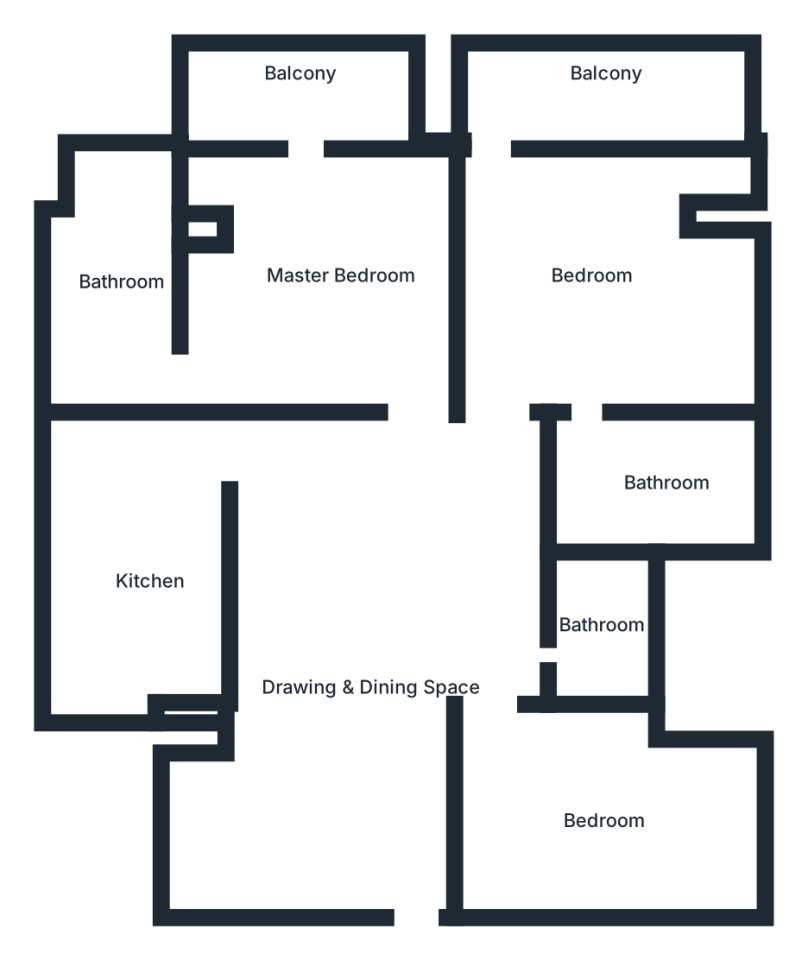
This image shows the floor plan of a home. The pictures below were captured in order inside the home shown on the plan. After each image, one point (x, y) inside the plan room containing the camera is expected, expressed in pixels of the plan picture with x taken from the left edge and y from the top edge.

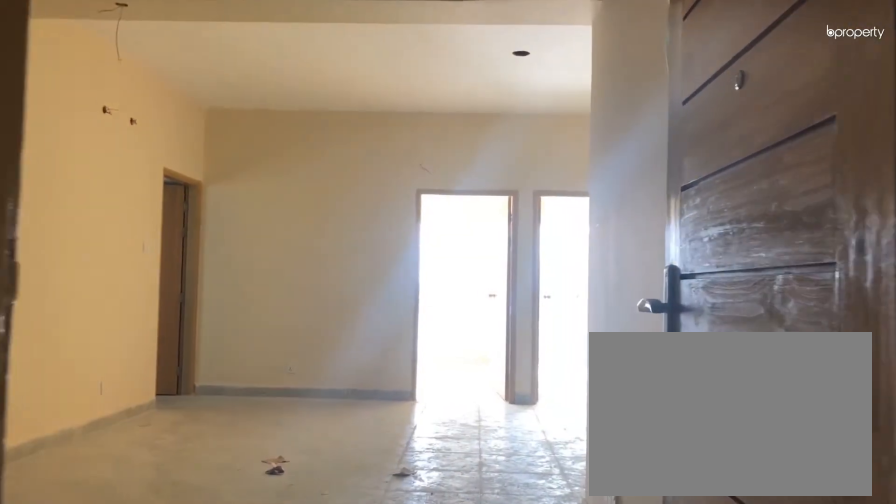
(403, 850)
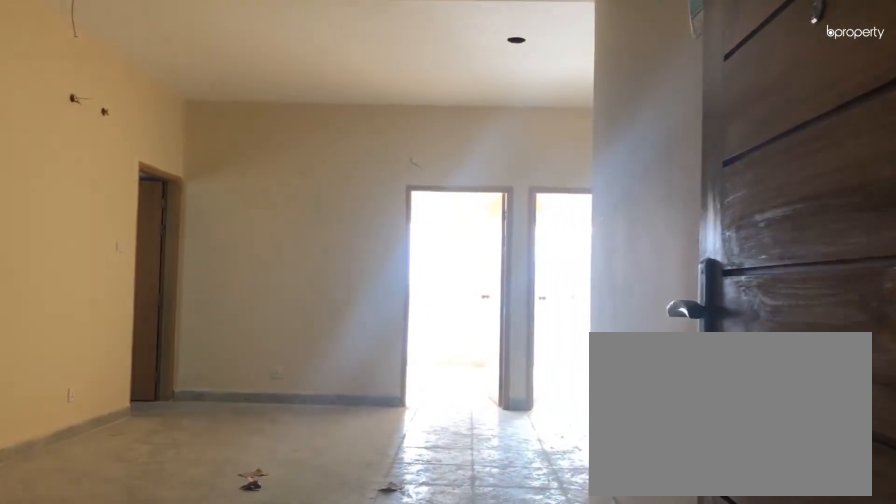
(403, 850)
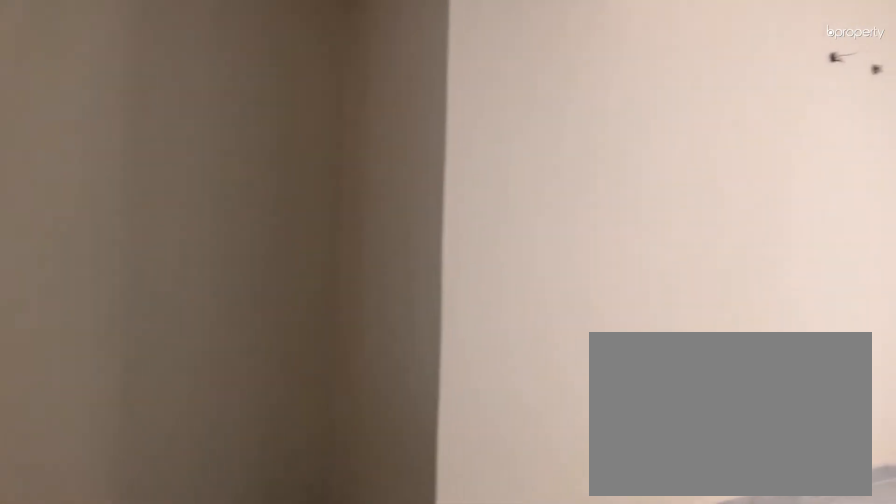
(389, 647)
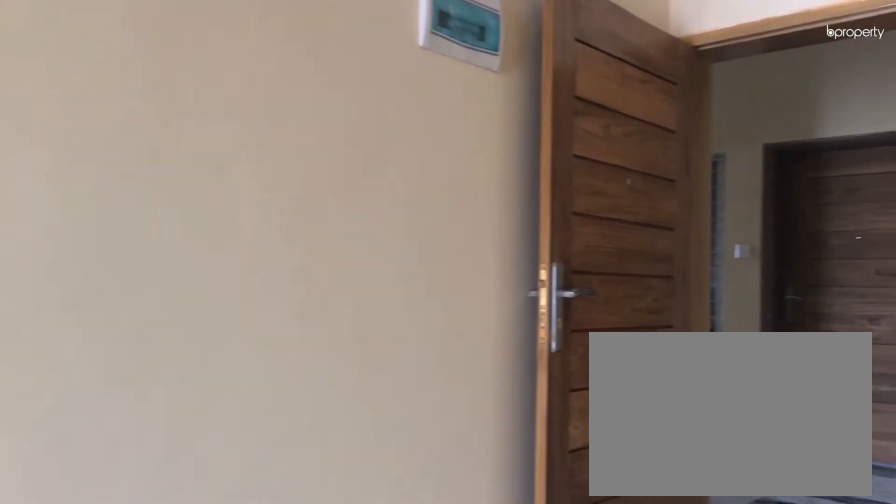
(389, 647)
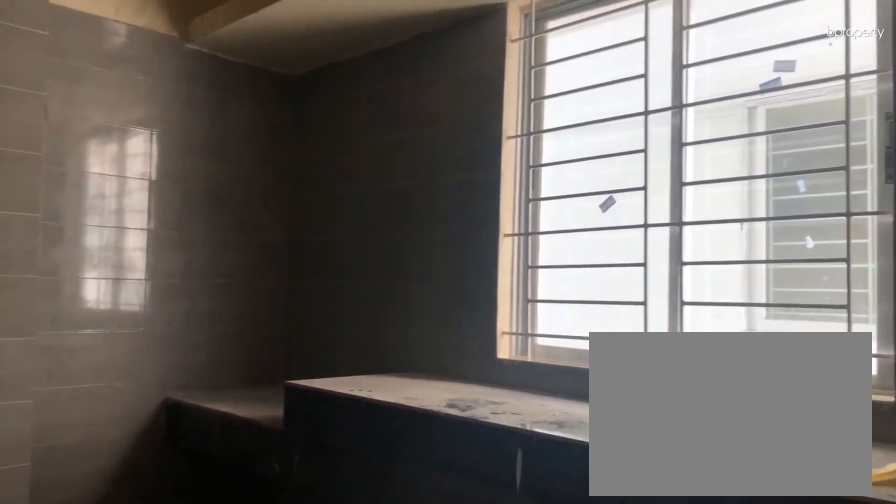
(141, 587)
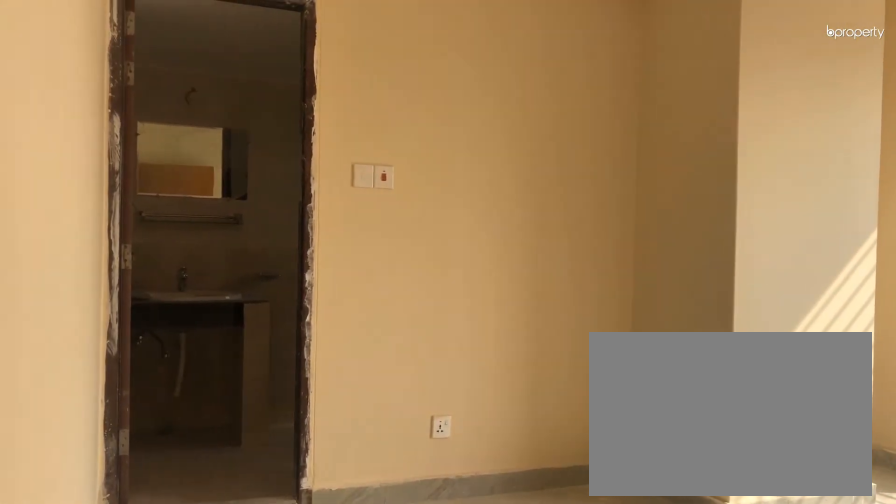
(364, 278)
